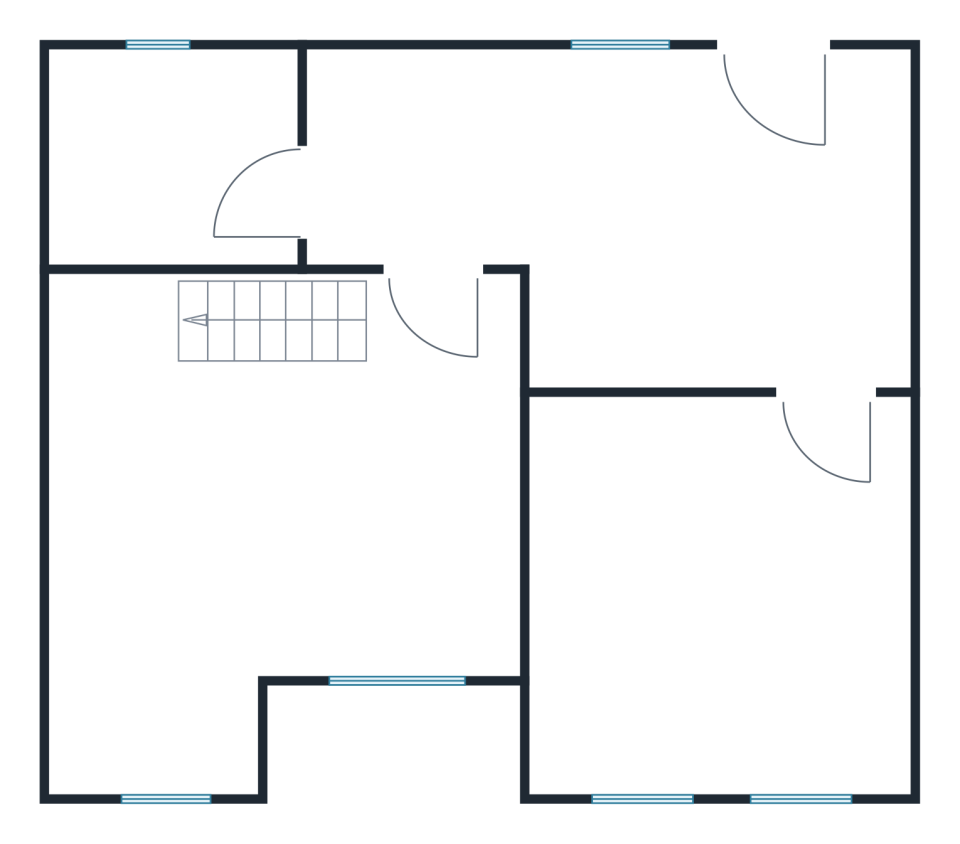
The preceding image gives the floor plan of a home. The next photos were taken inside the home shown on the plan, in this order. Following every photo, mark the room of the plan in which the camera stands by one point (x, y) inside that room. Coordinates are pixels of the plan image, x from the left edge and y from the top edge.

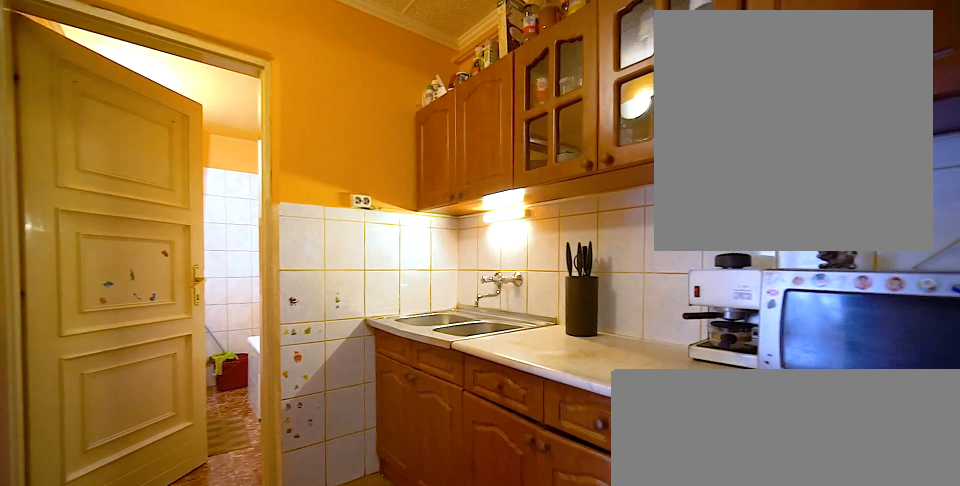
(654, 217)
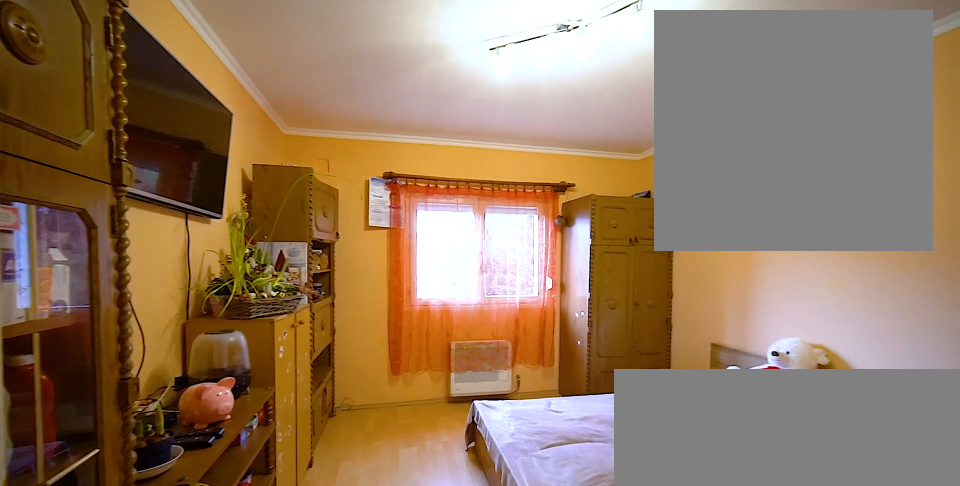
(730, 597)
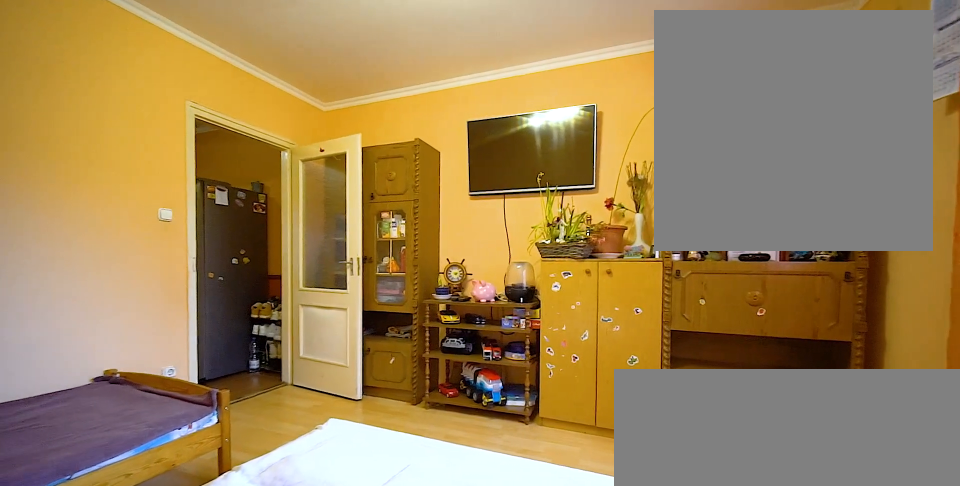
(729, 597)
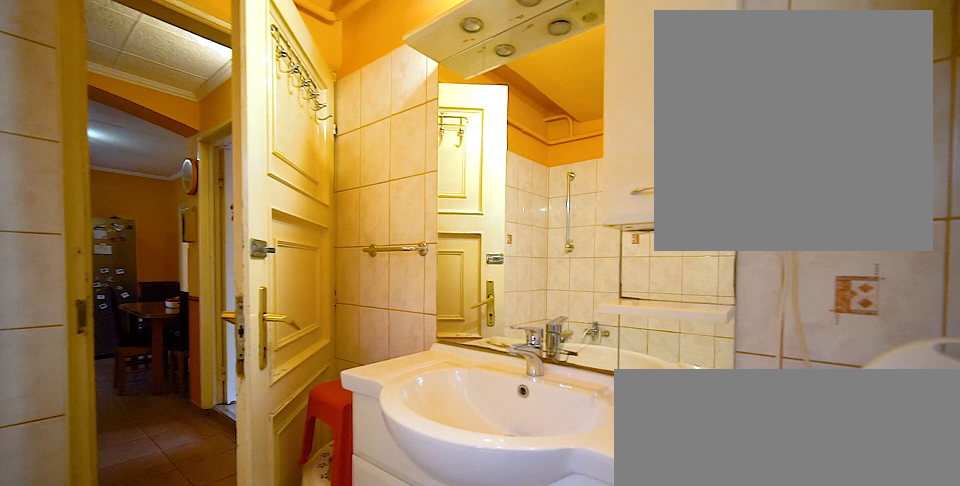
(174, 164)
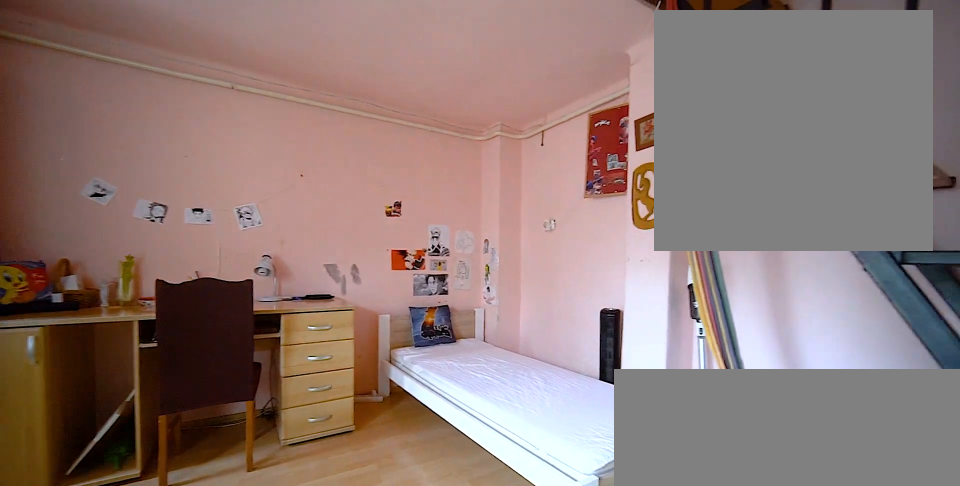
(251, 503)
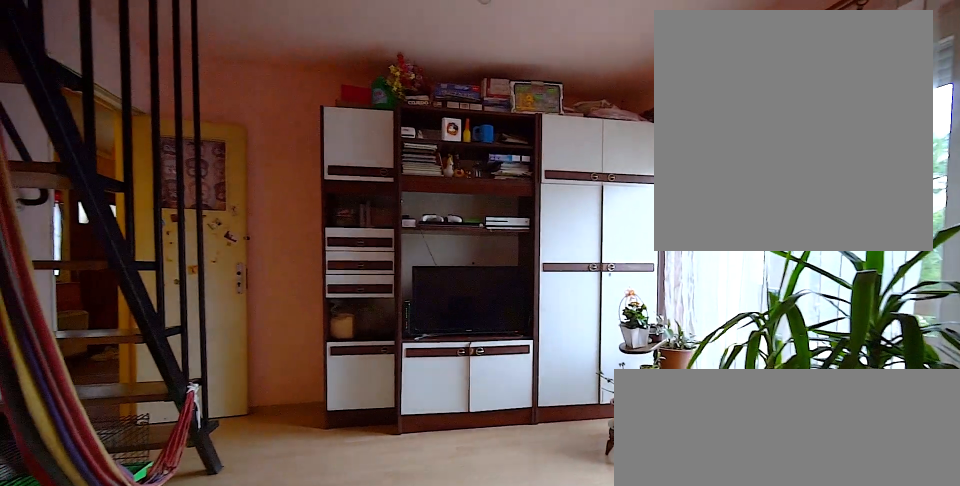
(251, 502)
